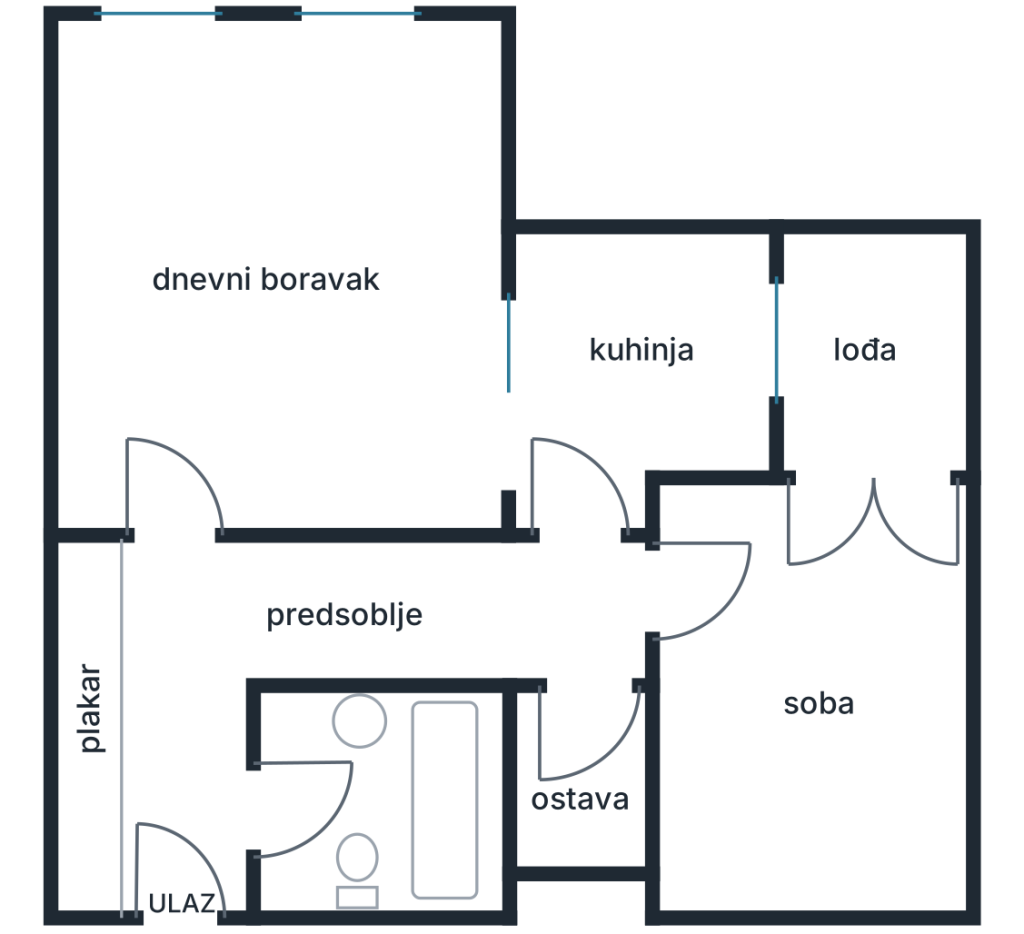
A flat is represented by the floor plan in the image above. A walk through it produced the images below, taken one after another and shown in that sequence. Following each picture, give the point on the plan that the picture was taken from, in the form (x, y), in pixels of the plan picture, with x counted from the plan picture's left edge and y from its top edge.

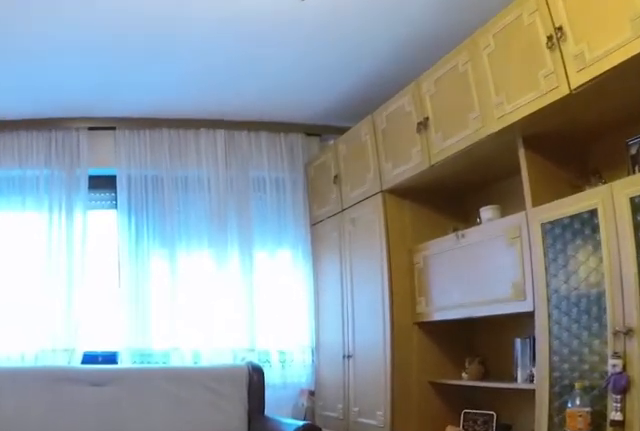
(175, 362)
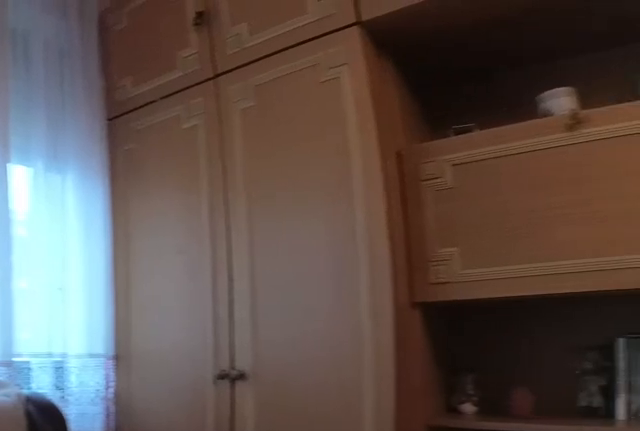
(154, 161)
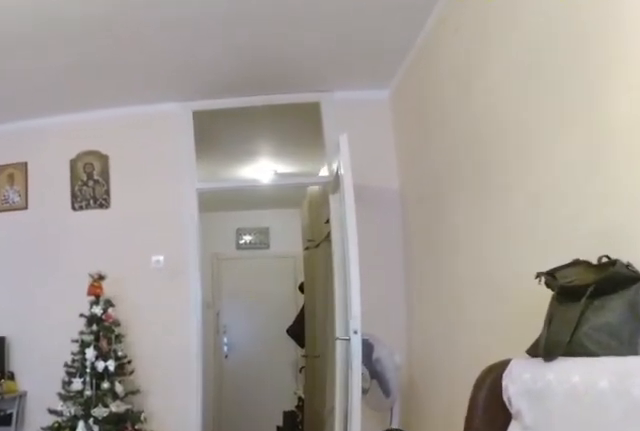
(167, 168)
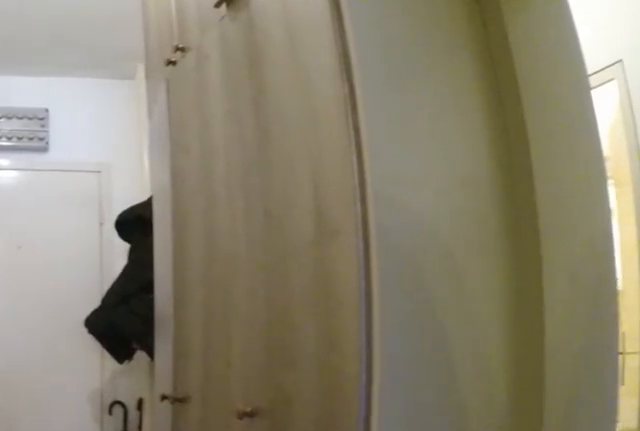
(178, 525)
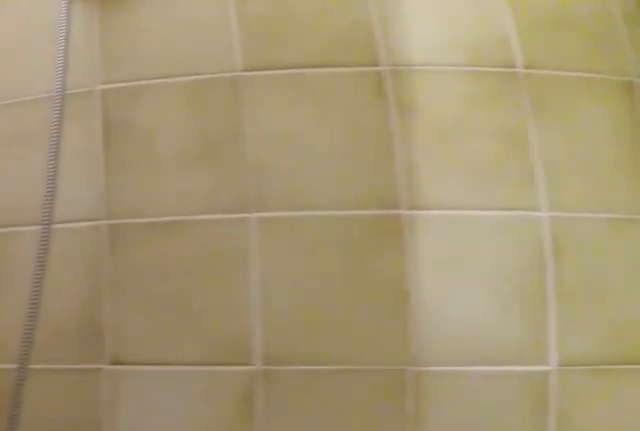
(406, 863)
